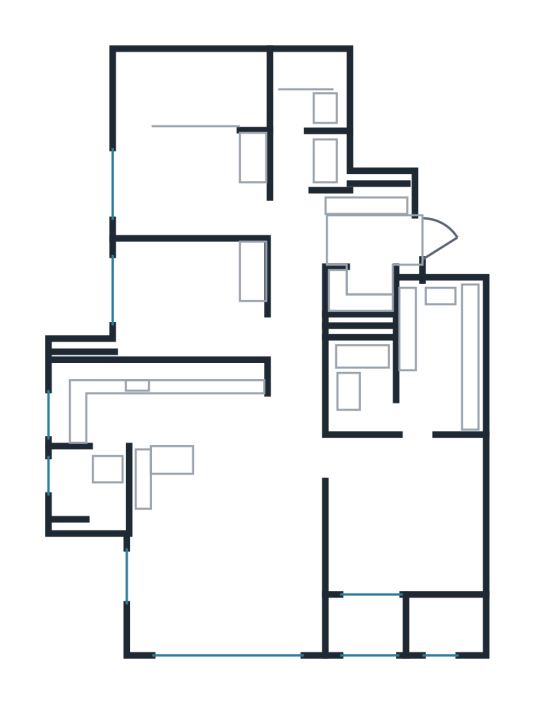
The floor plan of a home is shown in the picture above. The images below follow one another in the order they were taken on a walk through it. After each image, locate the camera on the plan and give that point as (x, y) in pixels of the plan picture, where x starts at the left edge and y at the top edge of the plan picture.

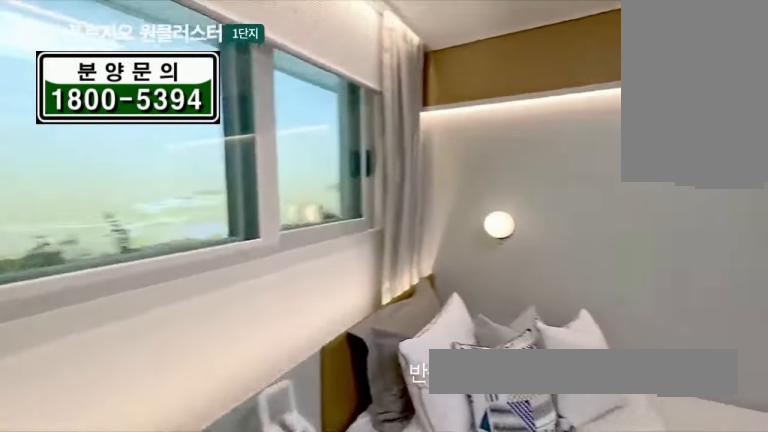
(193, 300)
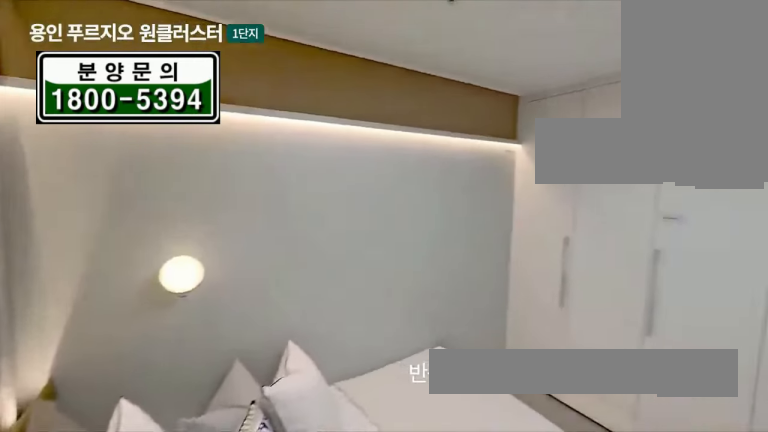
(195, 300)
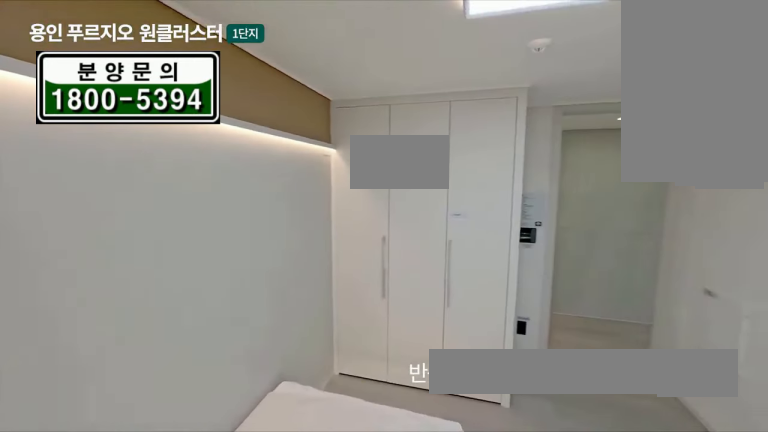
(195, 295)
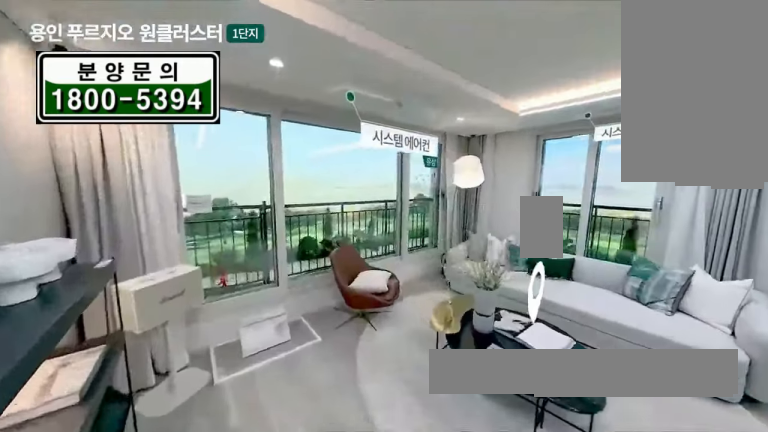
(226, 572)
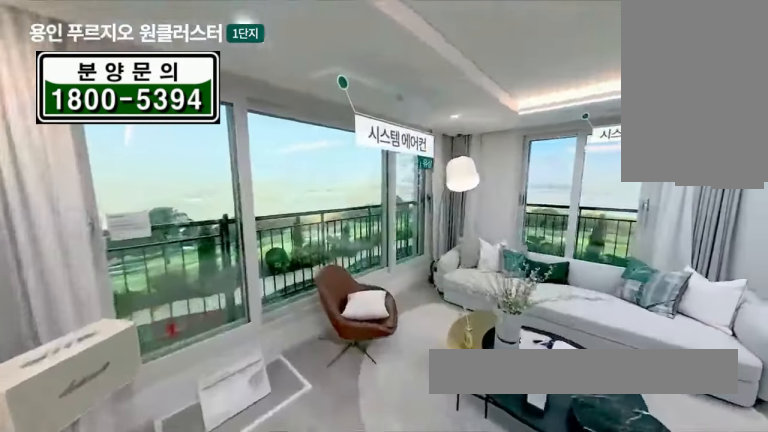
(226, 574)
